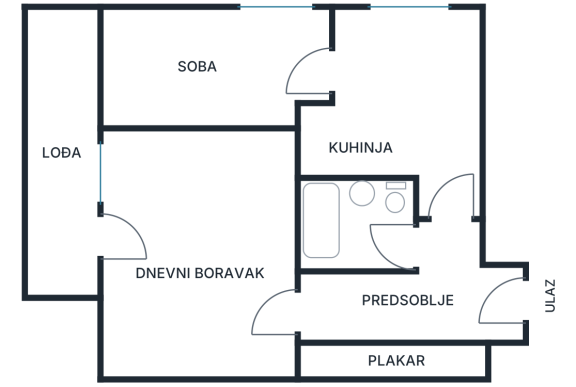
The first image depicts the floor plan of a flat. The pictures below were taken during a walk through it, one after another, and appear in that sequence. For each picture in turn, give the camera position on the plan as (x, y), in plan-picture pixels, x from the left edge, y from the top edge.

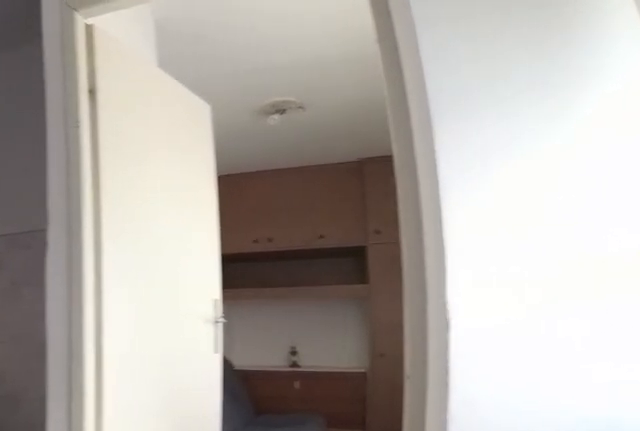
(456, 48)
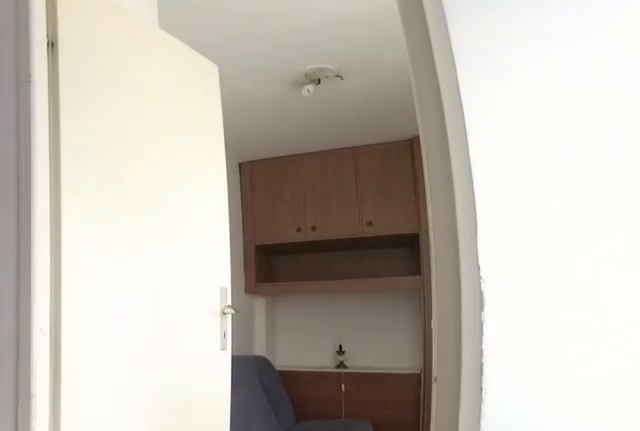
(459, 43)
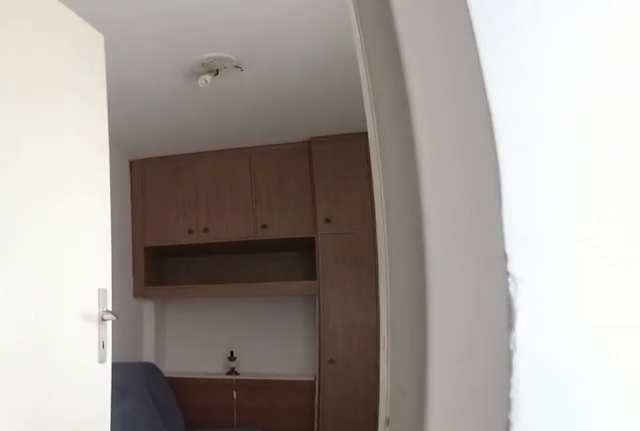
(452, 45)
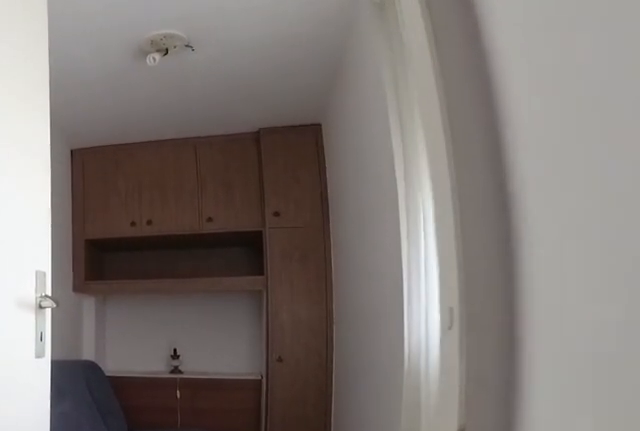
(414, 56)
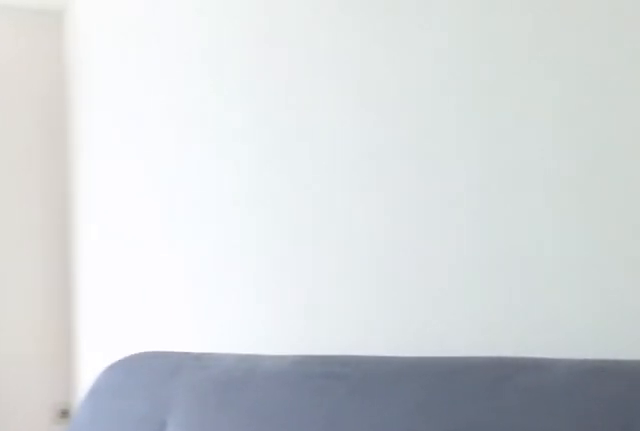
(127, 69)
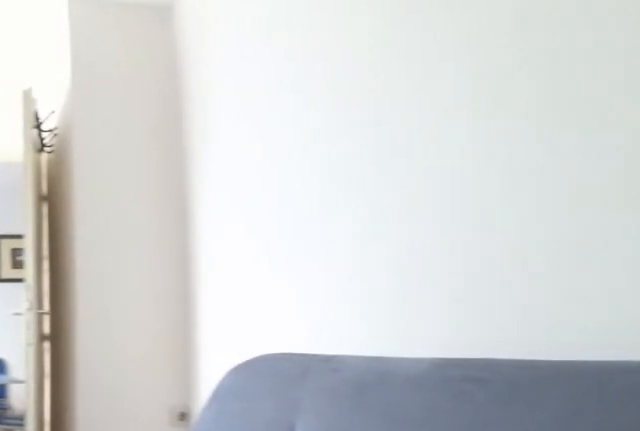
(124, 75)
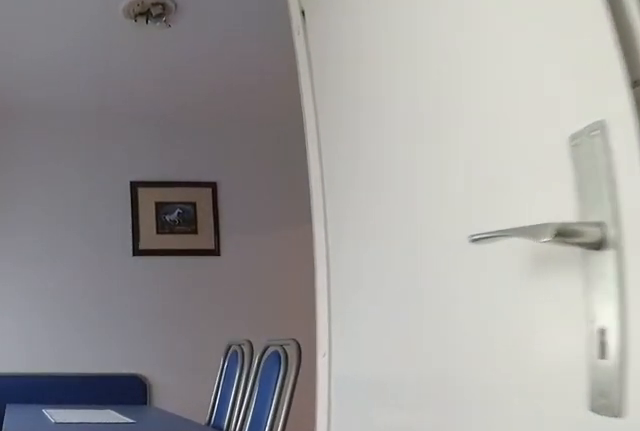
(242, 78)
